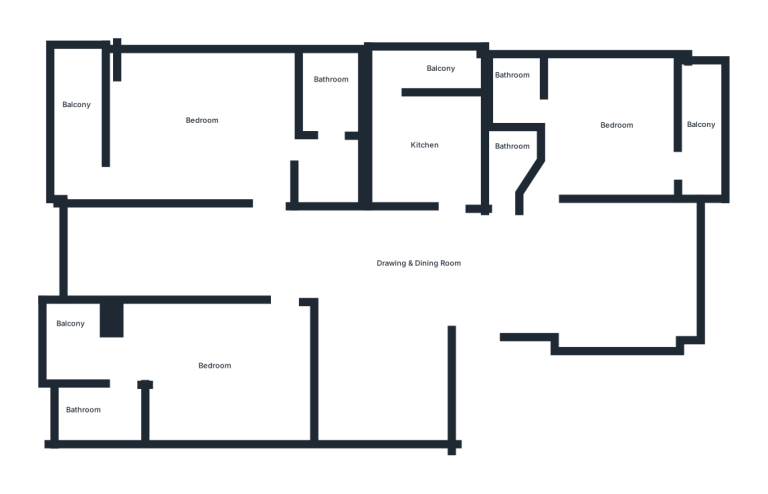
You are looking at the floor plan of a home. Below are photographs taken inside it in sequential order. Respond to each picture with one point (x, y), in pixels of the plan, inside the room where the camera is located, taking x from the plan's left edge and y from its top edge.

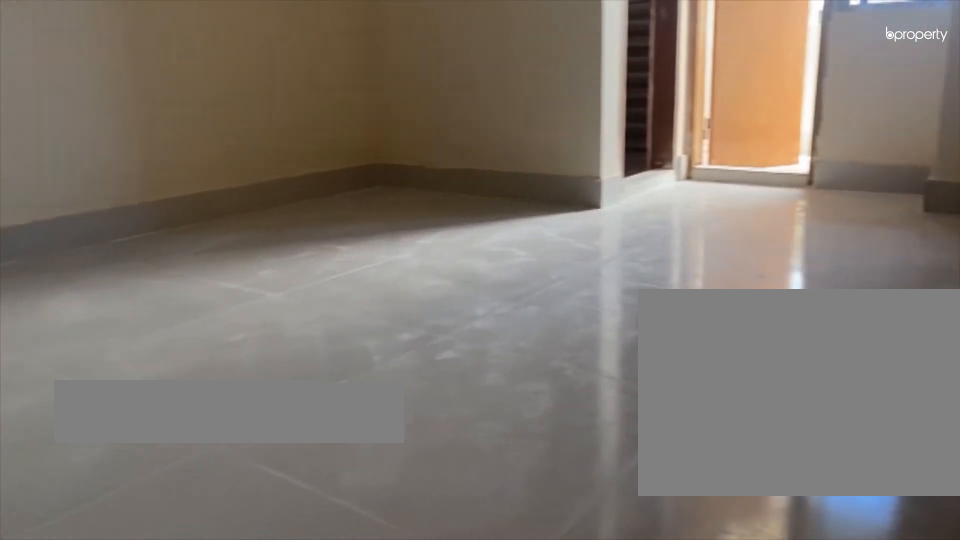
(210, 365)
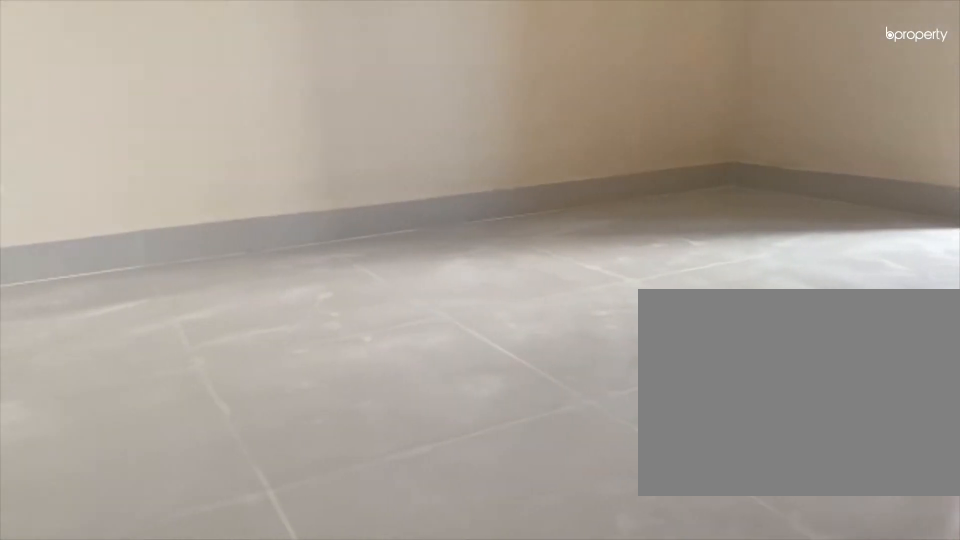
(210, 365)
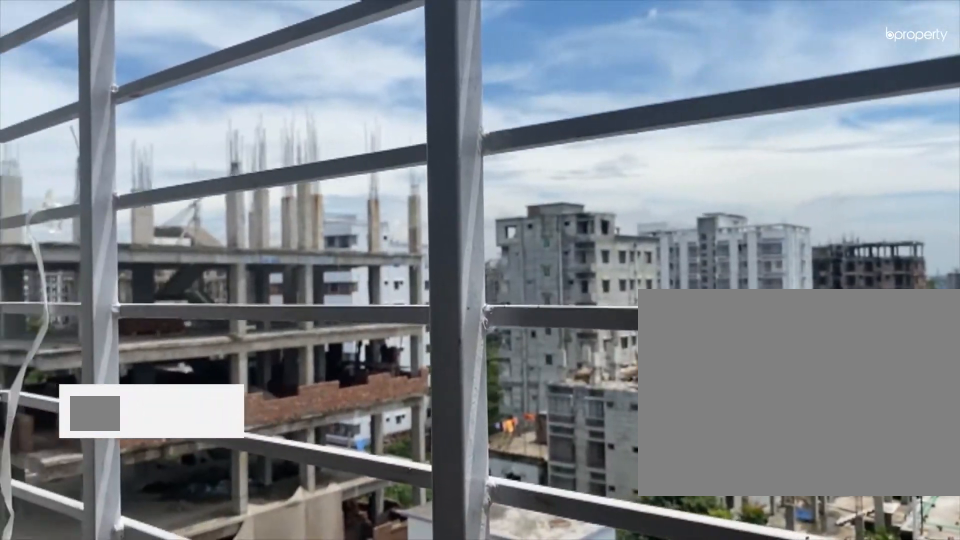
(68, 326)
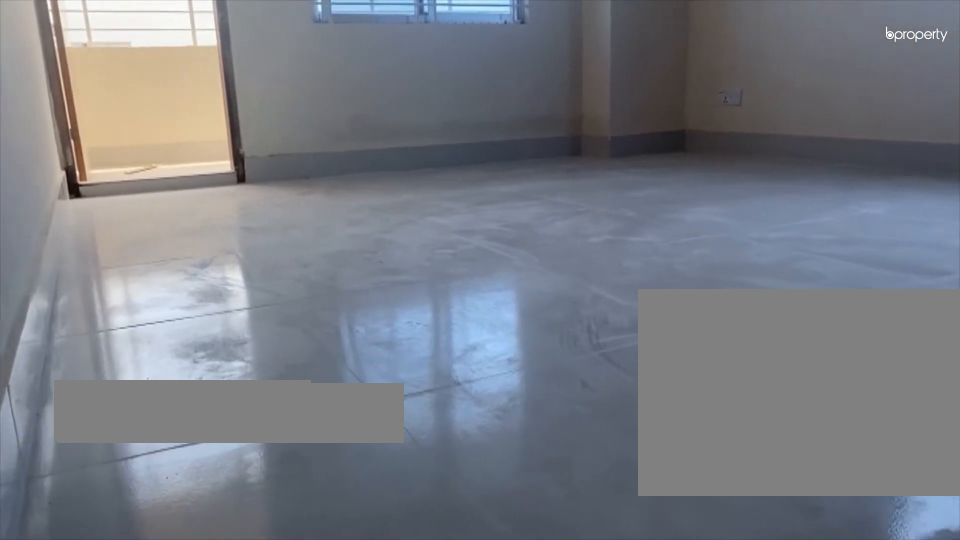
(203, 131)
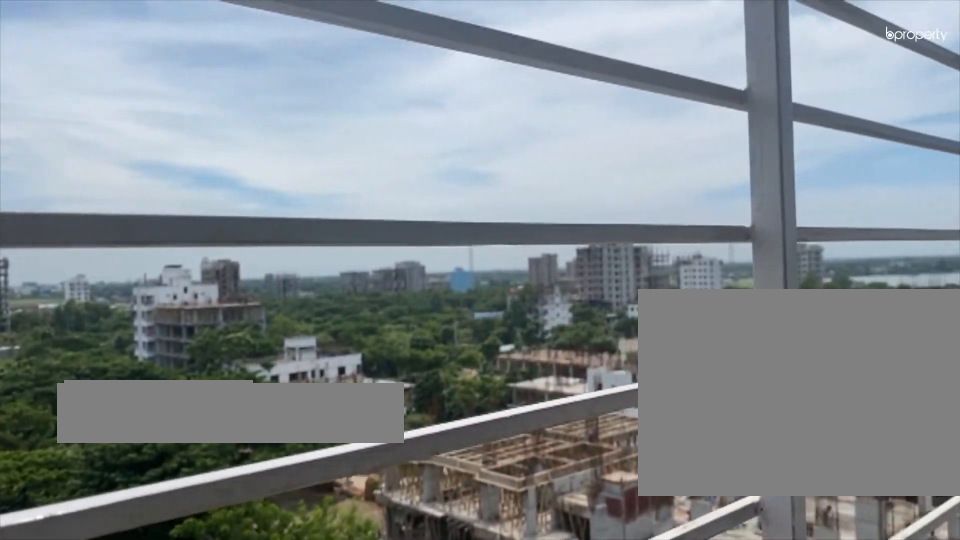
(87, 108)
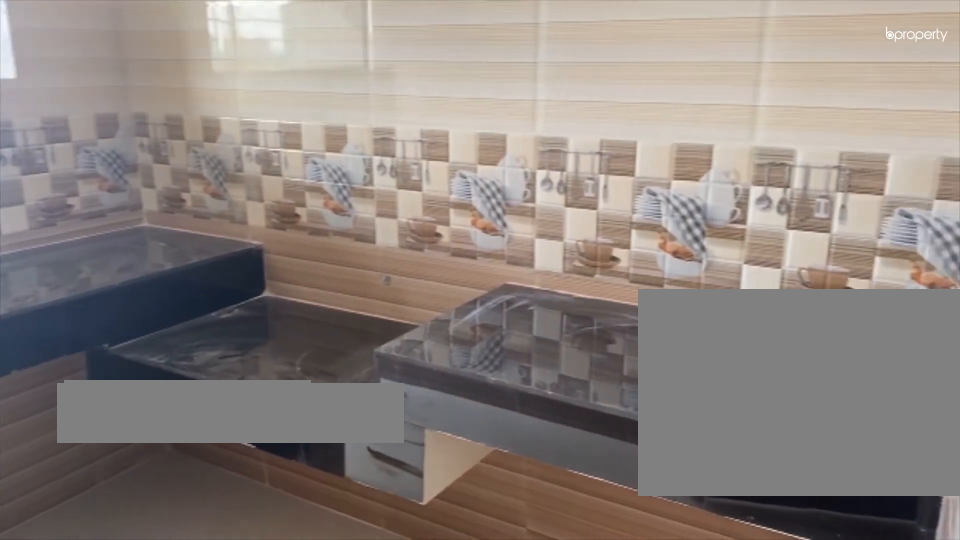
(433, 149)
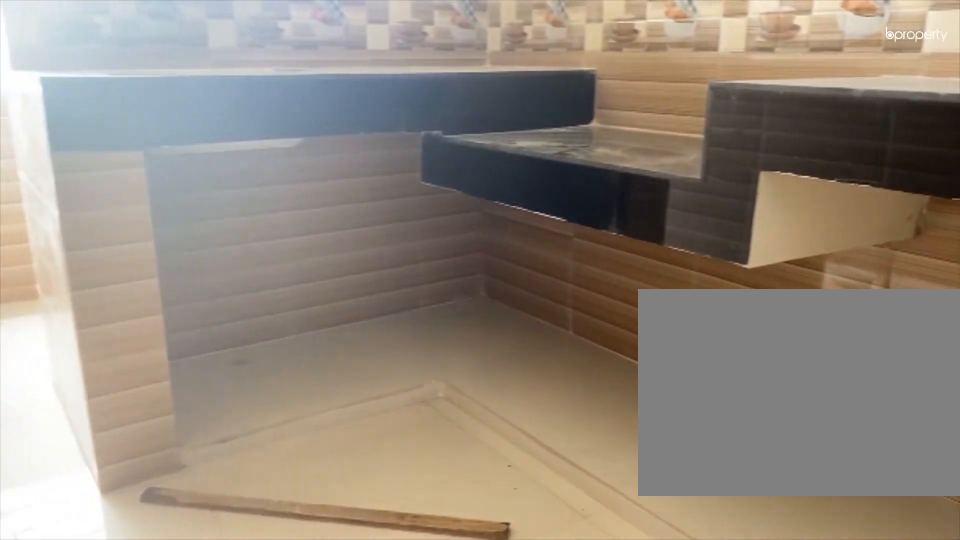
(433, 149)
